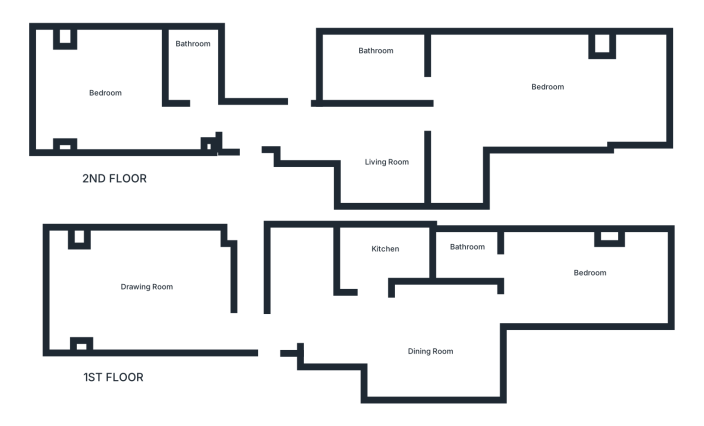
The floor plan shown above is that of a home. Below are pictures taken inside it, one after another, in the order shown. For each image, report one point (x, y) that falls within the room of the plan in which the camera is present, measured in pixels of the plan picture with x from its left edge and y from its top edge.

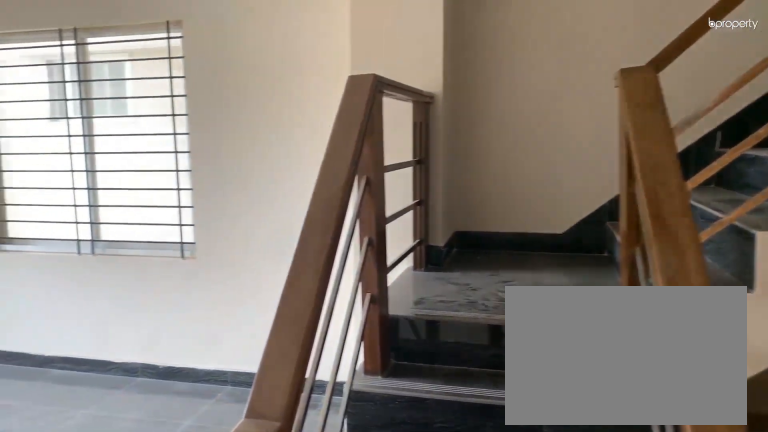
(246, 325)
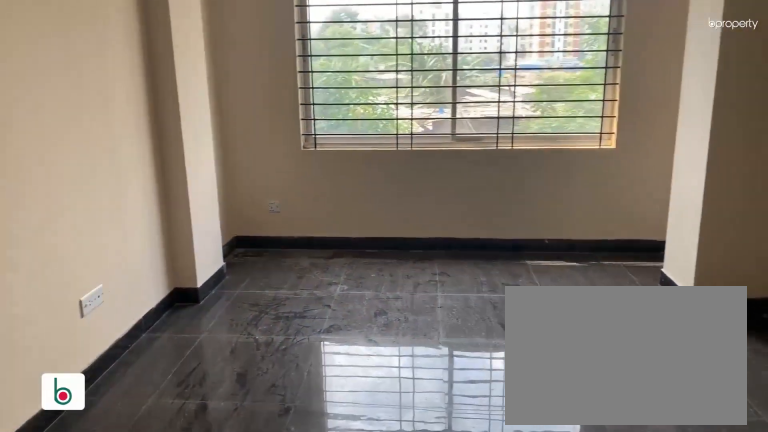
(128, 291)
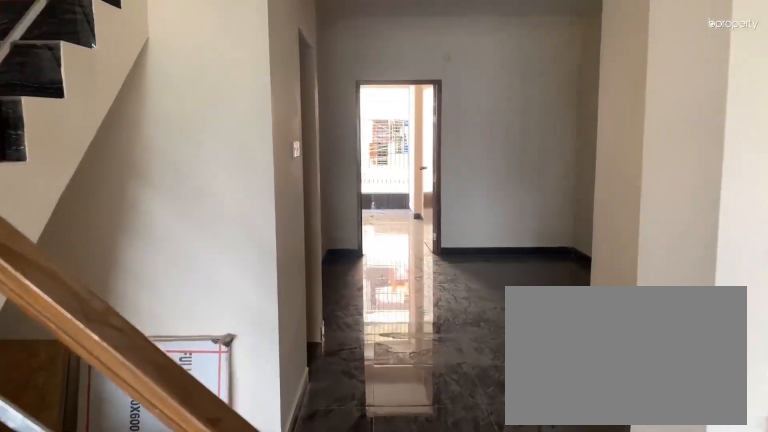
(264, 326)
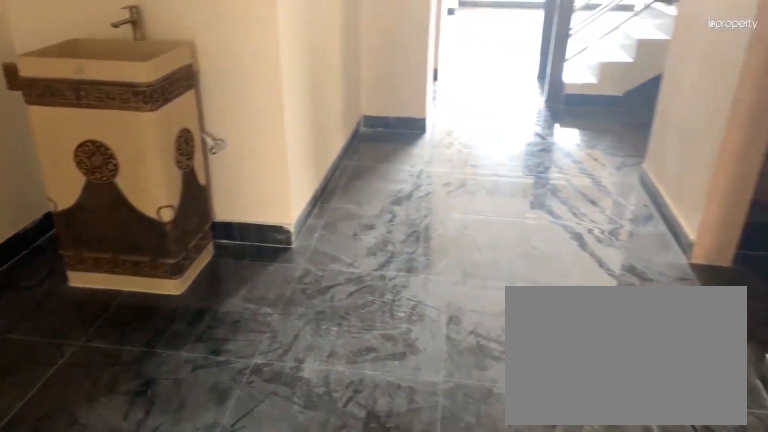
(423, 340)
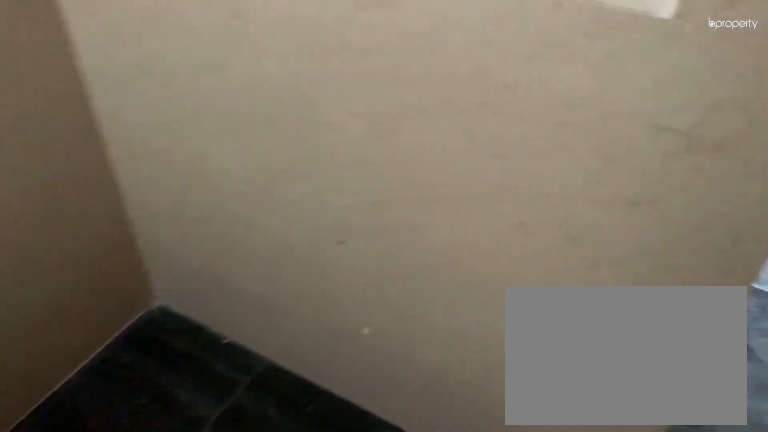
(373, 254)
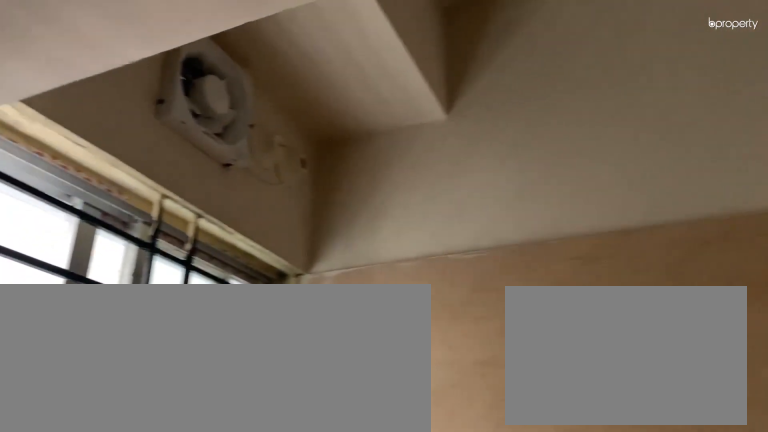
(373, 254)
